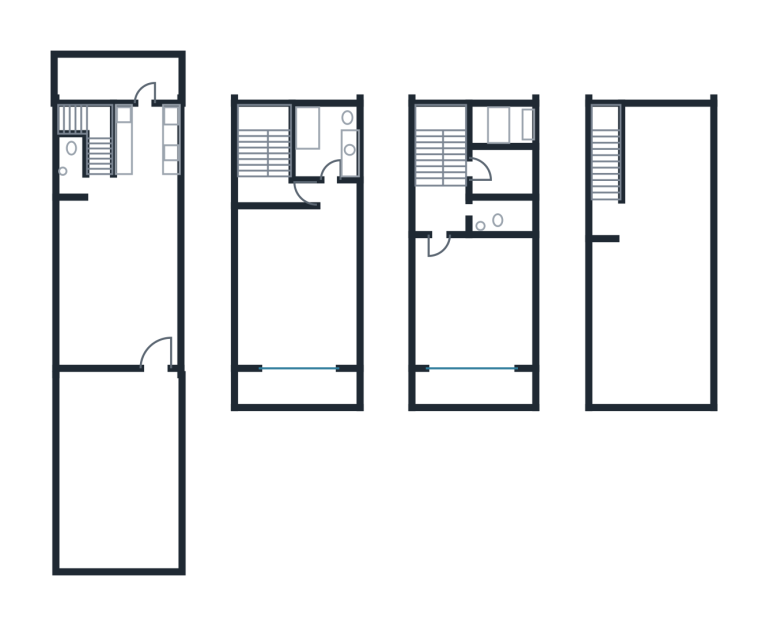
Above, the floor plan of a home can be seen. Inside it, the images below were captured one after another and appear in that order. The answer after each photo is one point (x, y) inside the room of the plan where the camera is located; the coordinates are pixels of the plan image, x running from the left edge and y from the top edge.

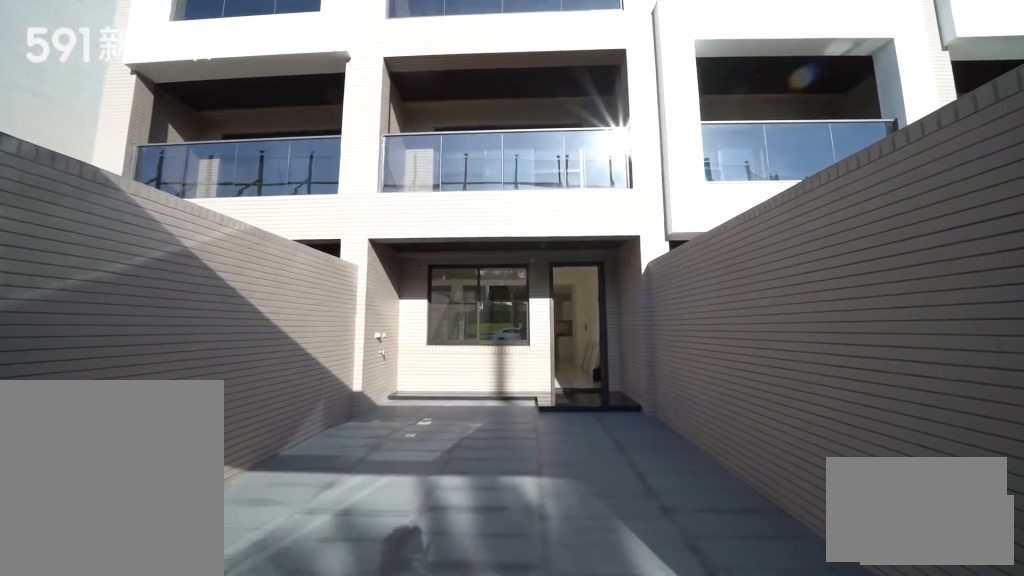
(114, 472)
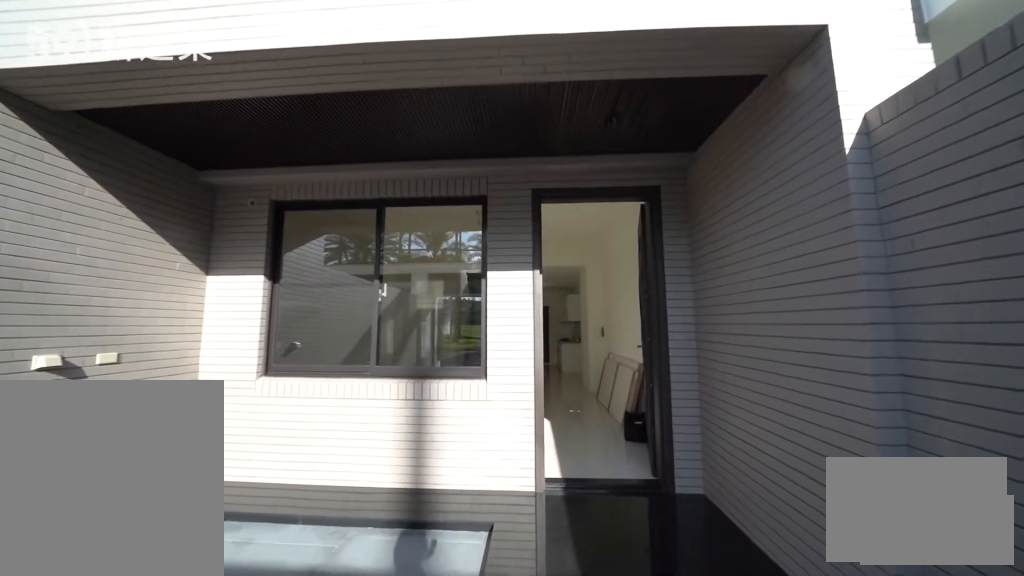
(114, 472)
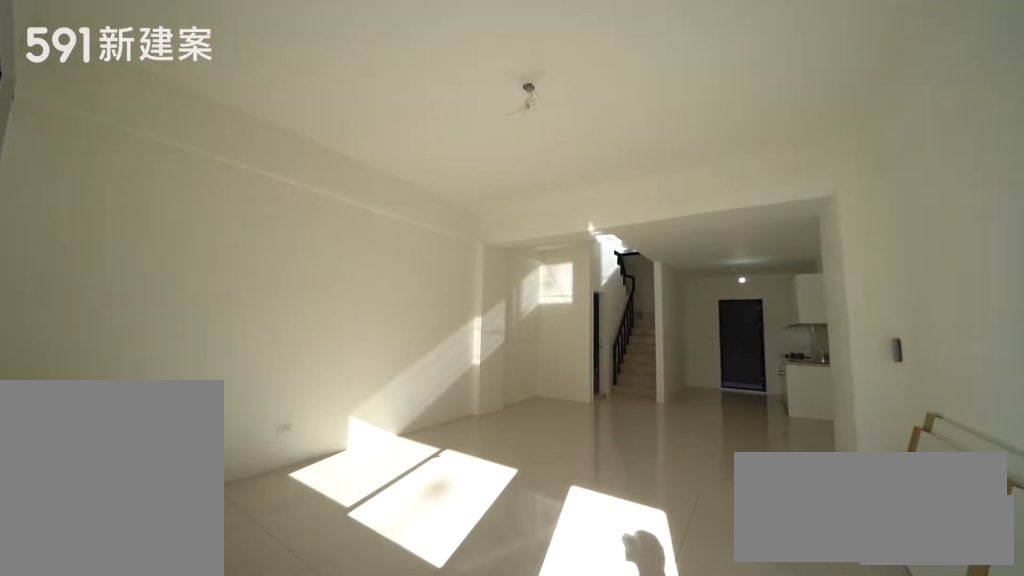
(117, 283)
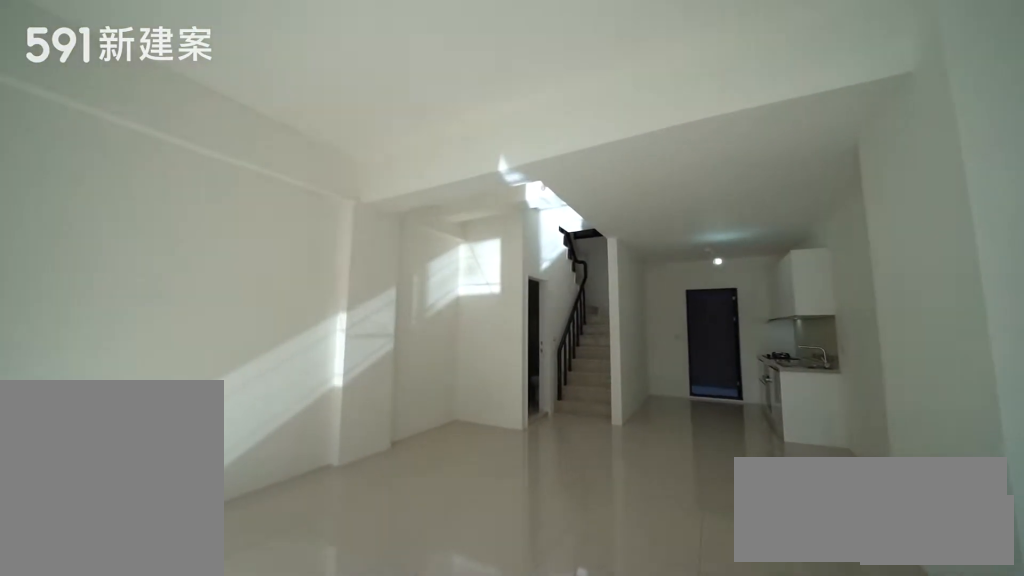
(117, 283)
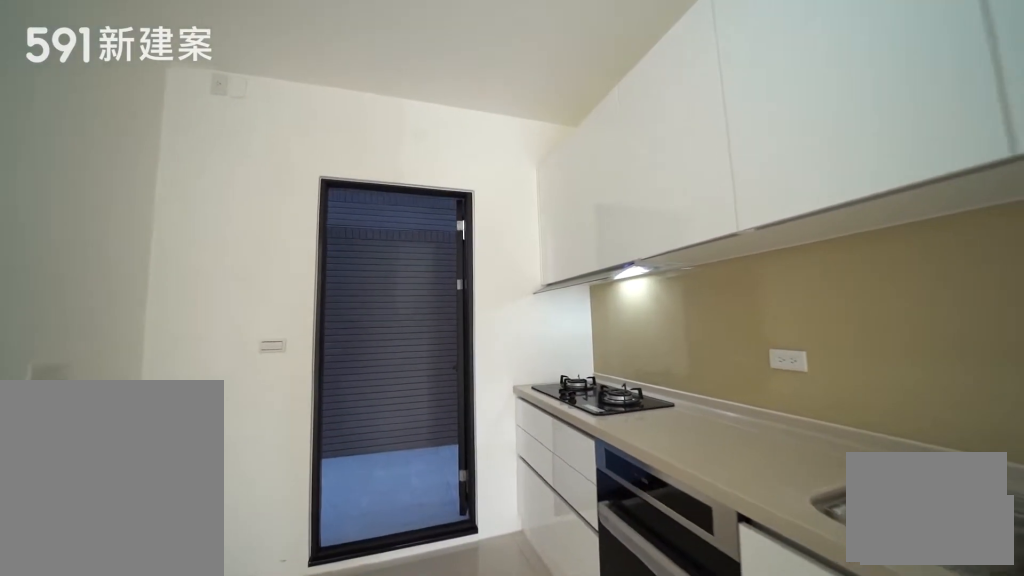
(145, 143)
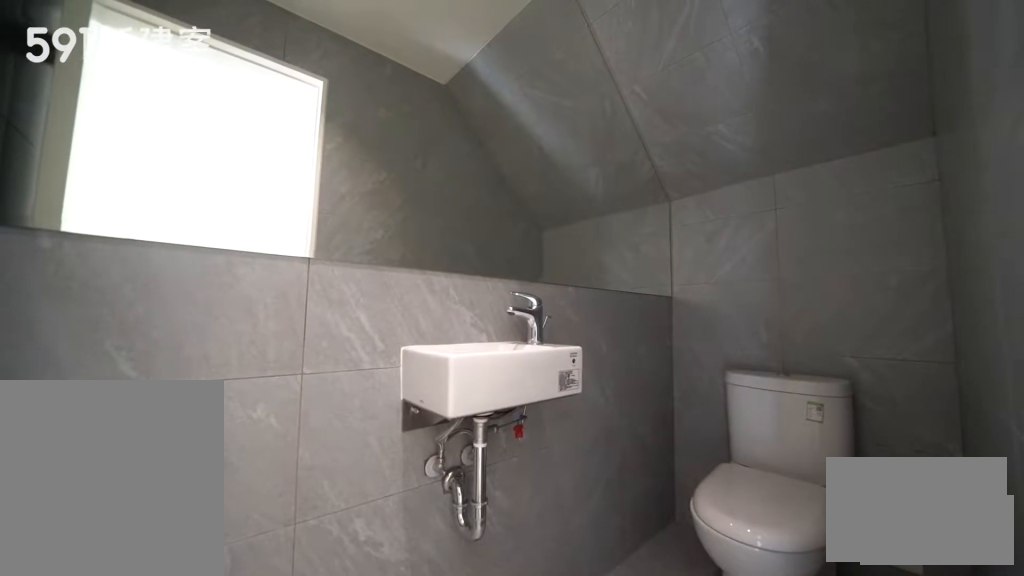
(70, 165)
